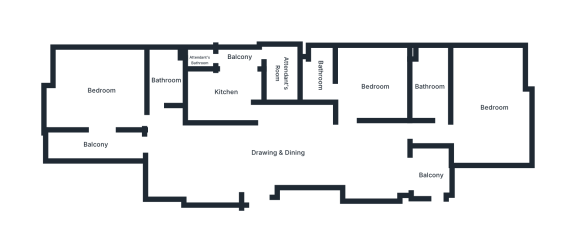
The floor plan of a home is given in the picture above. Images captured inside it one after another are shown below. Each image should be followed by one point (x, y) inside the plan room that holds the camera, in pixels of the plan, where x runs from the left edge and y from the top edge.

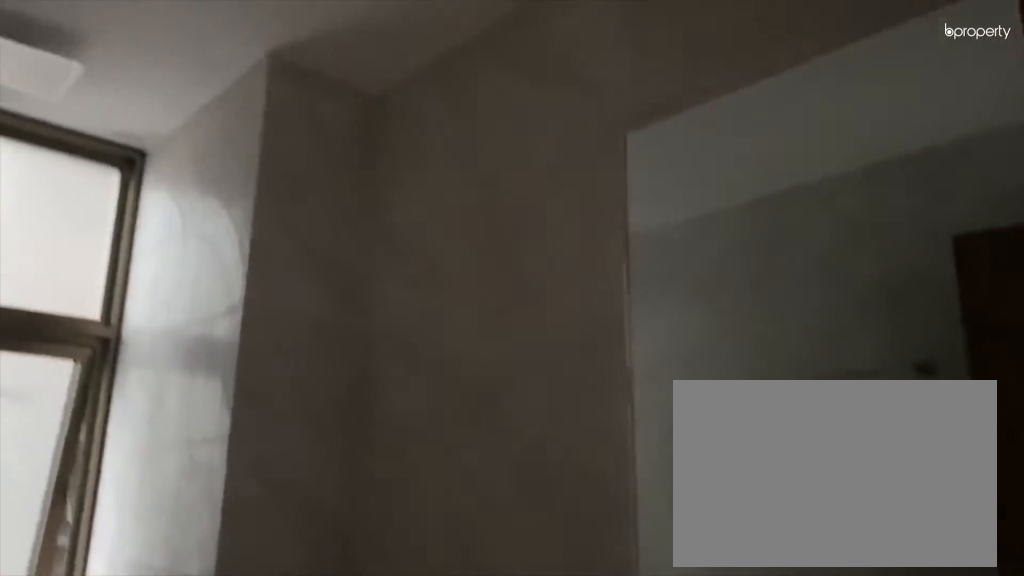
(165, 84)
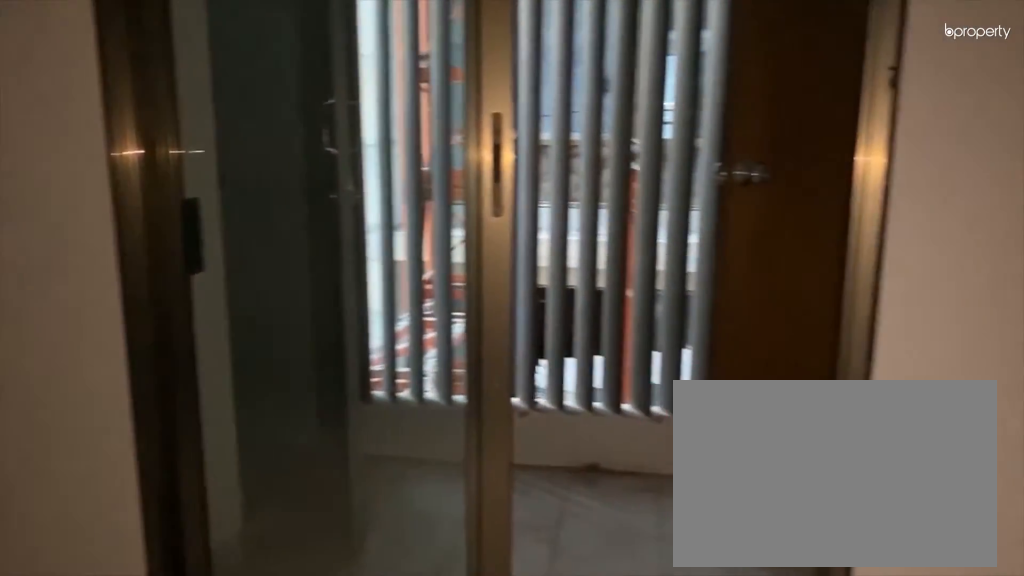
(226, 93)
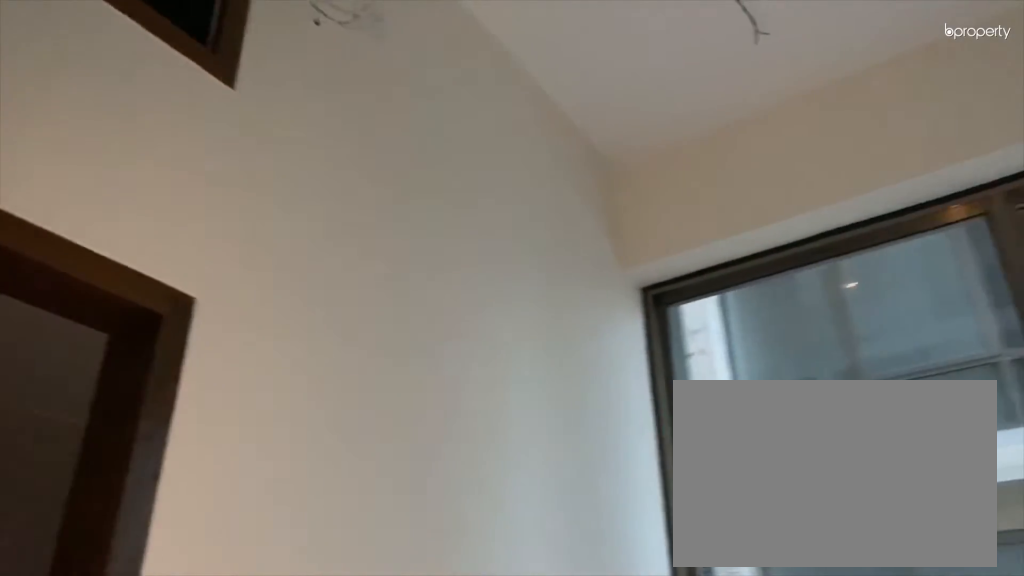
(369, 87)
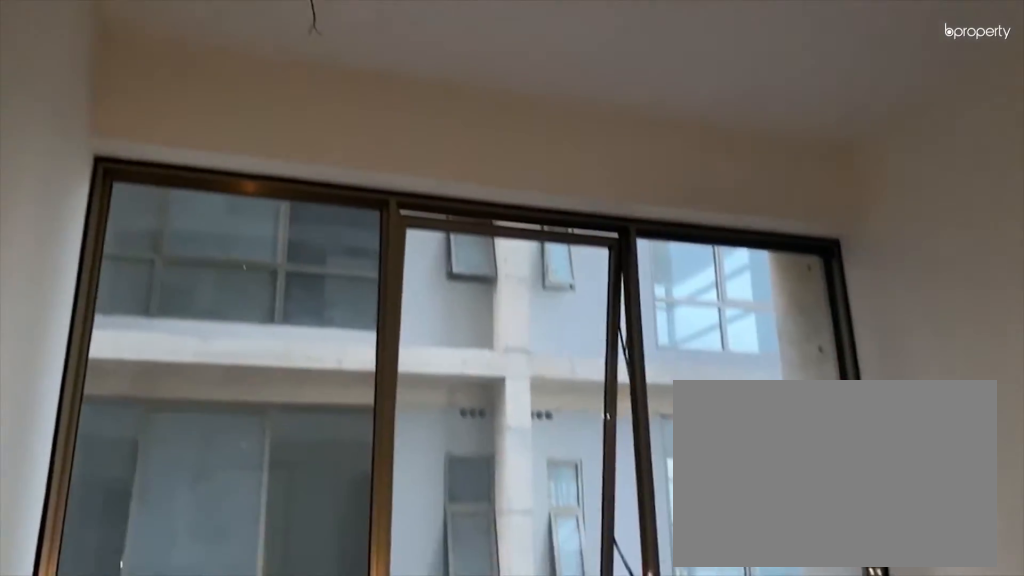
(369, 87)
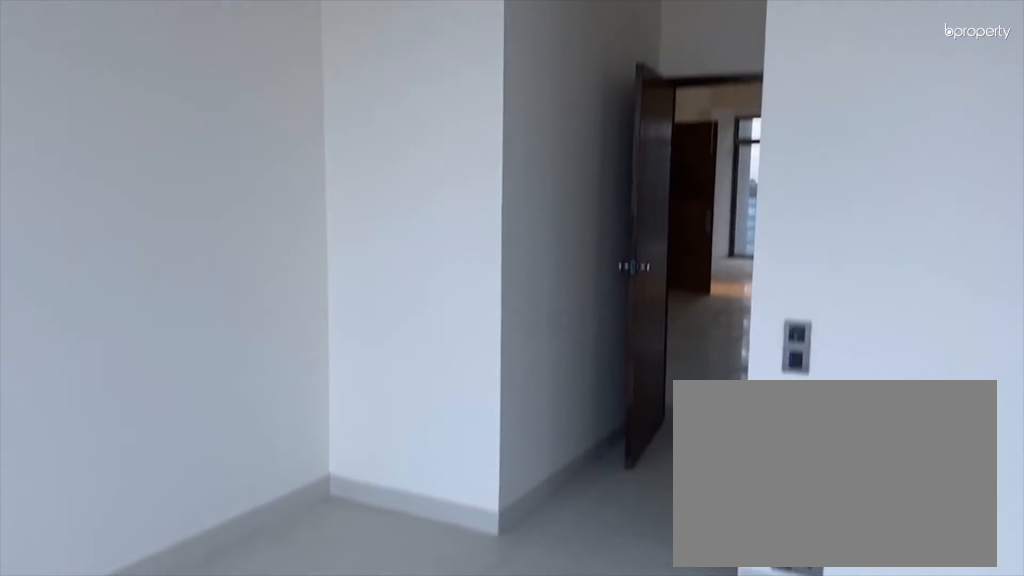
(494, 135)
